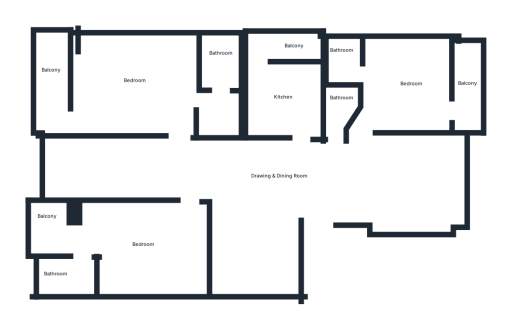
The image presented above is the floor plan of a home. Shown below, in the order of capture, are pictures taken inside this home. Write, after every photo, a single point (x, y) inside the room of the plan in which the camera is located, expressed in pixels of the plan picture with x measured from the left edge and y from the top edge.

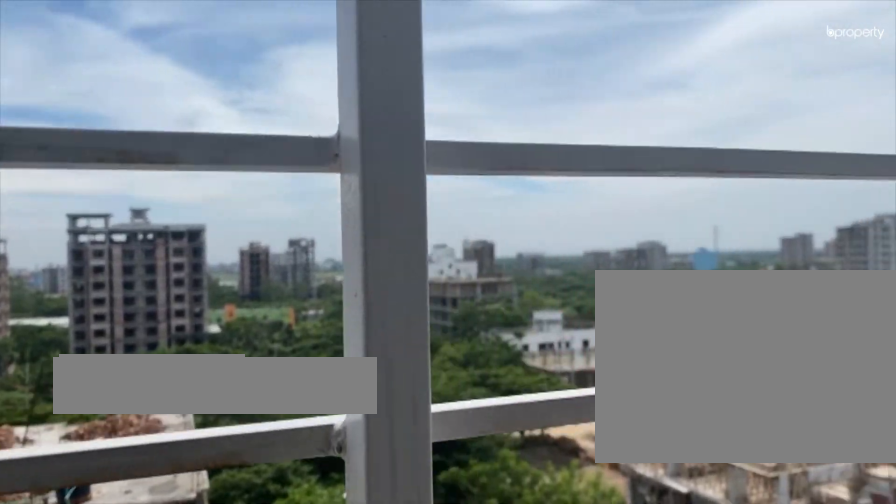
(58, 72)
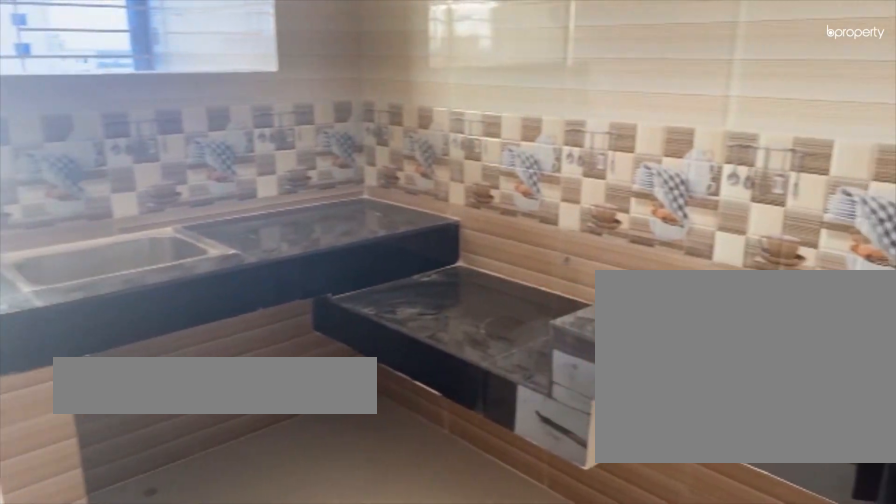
(288, 99)
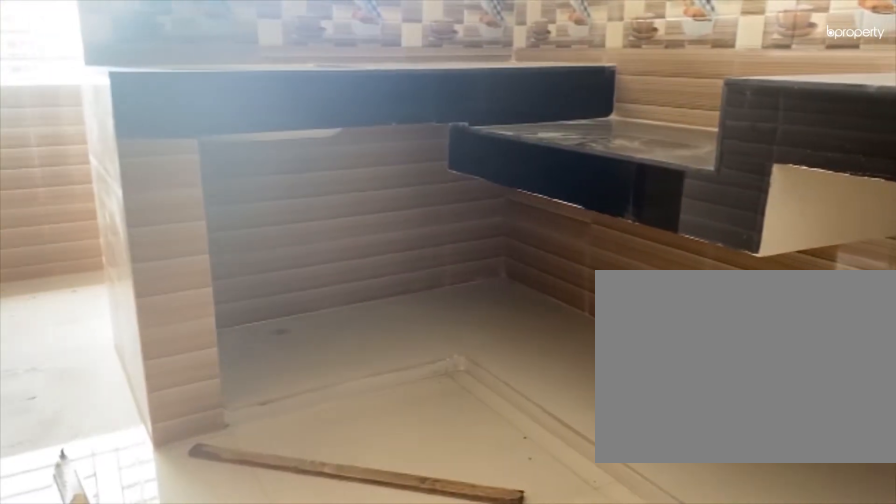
(288, 99)
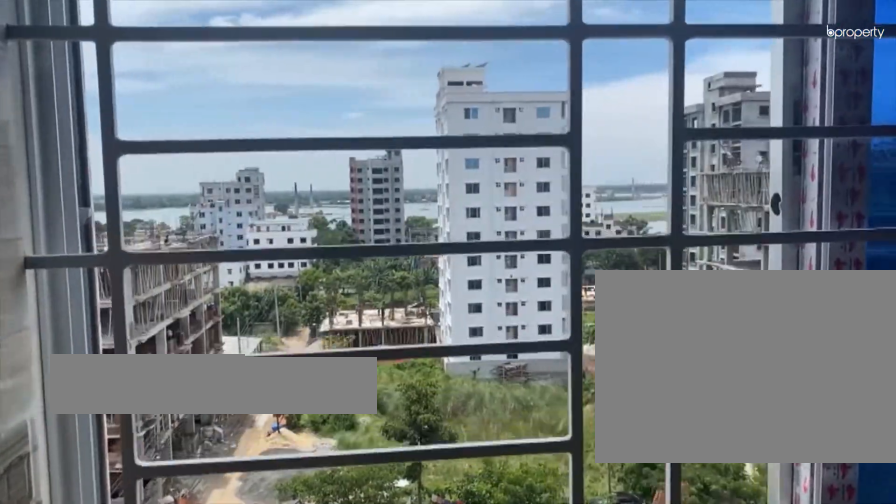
(291, 43)
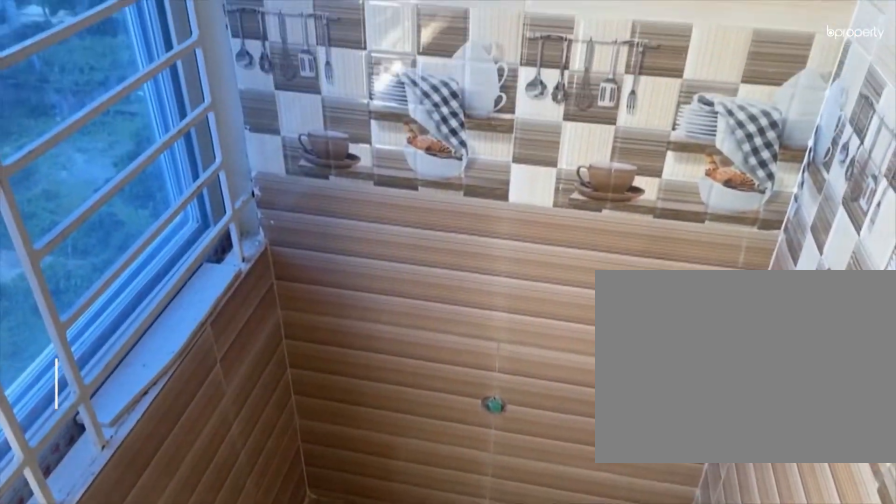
(291, 43)
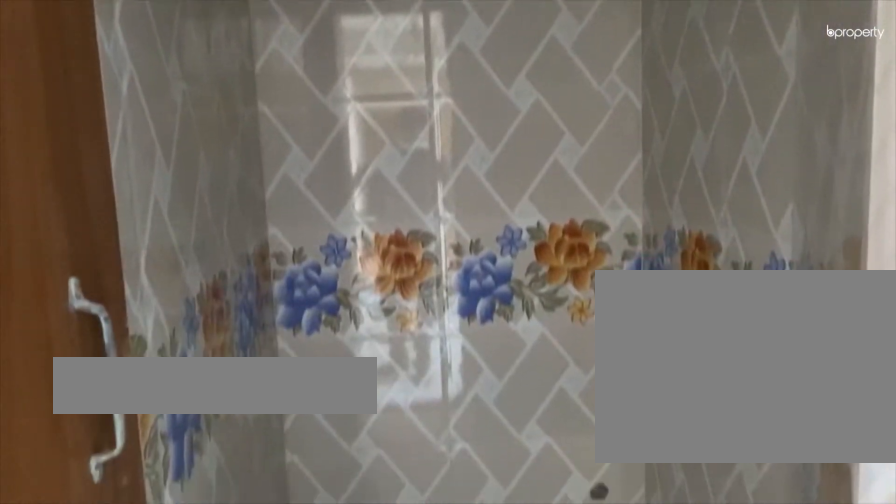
(338, 98)
